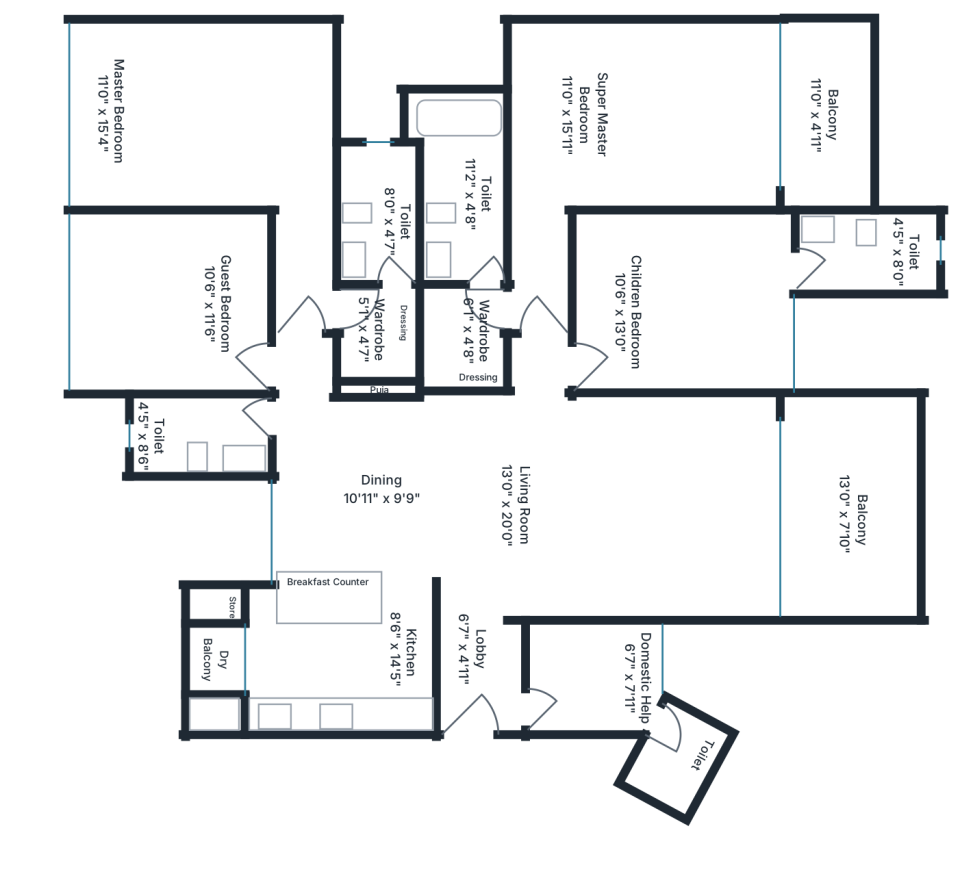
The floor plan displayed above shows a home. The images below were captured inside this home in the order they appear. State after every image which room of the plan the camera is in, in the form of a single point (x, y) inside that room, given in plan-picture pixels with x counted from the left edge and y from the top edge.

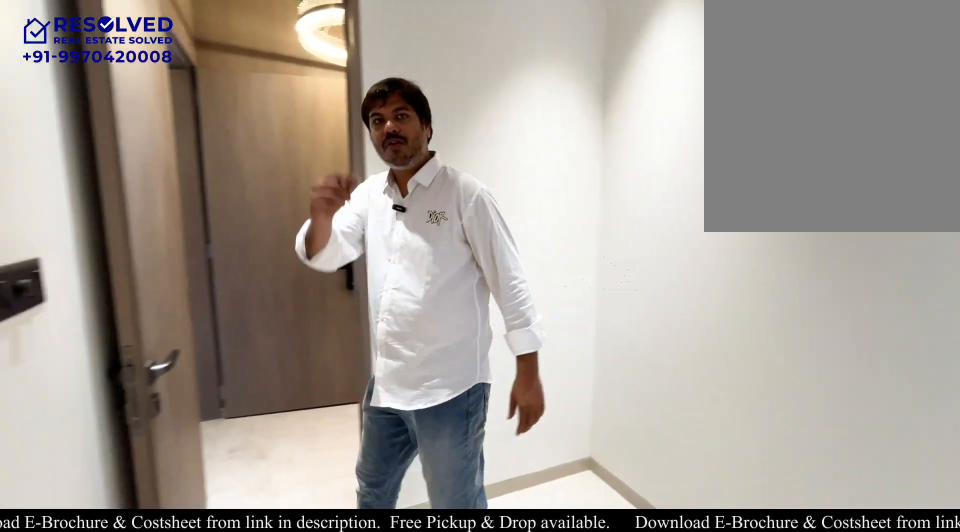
(595, 677)
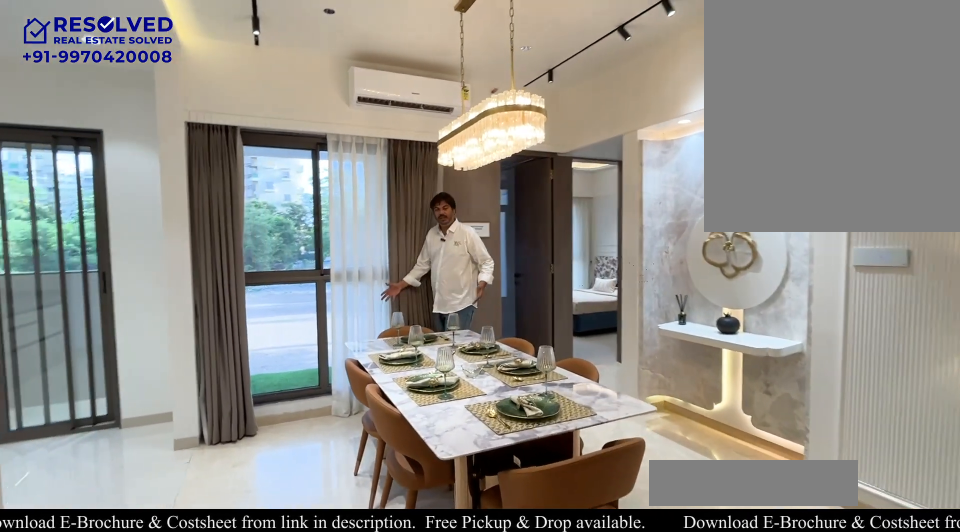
(416, 487)
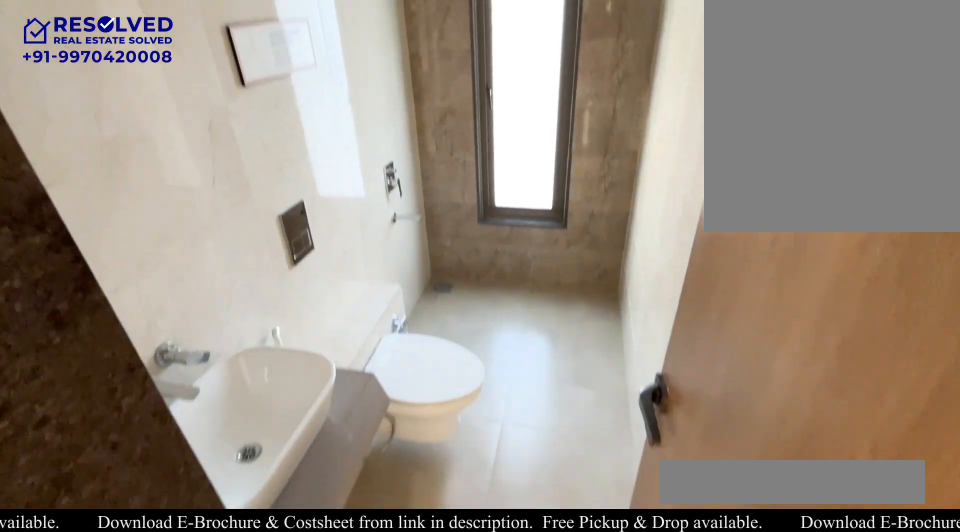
(199, 435)
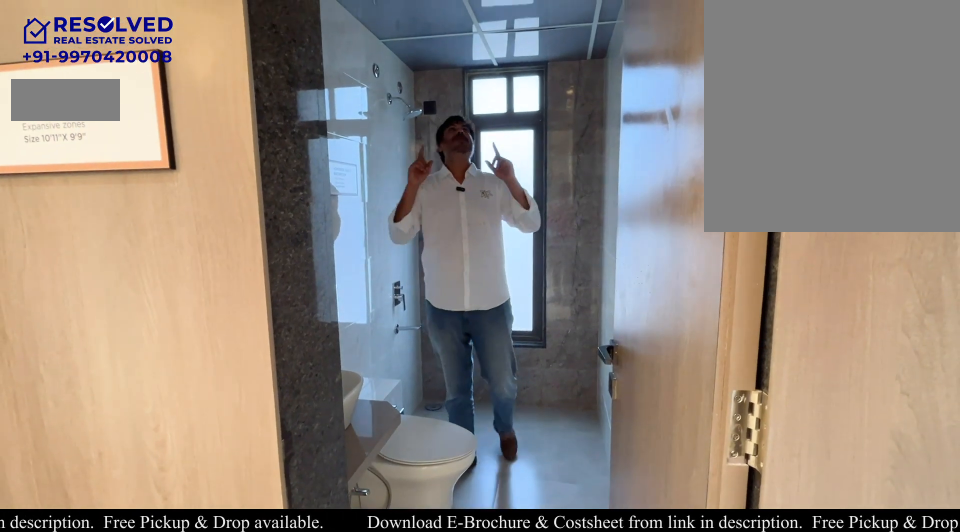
(199, 435)
